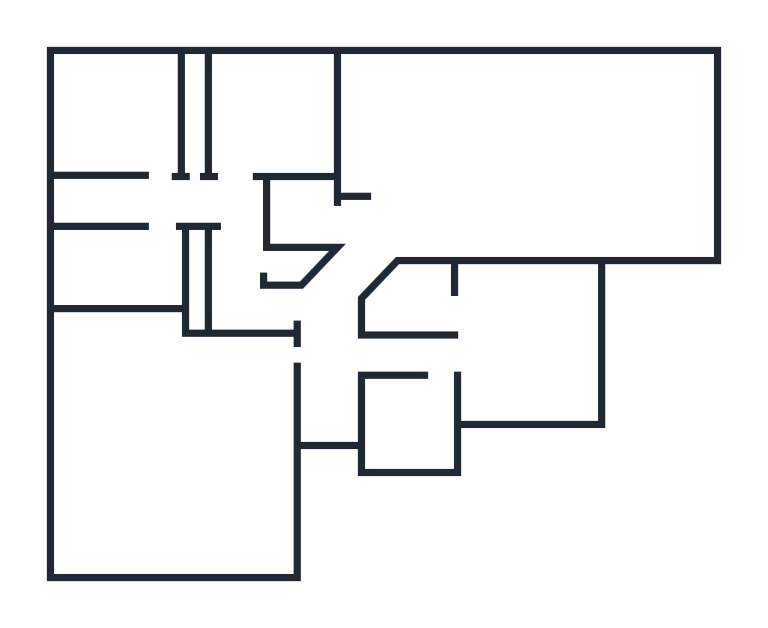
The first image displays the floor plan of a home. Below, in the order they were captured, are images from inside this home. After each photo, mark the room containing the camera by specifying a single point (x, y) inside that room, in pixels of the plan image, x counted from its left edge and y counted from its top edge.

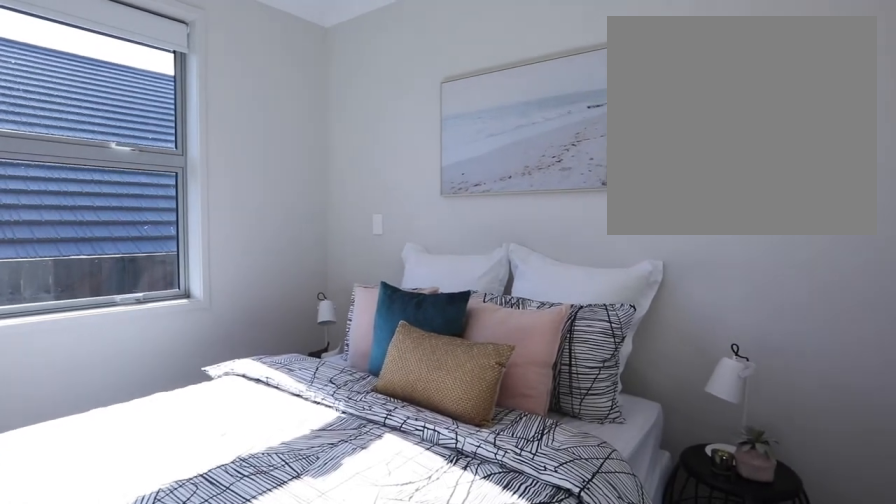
(274, 113)
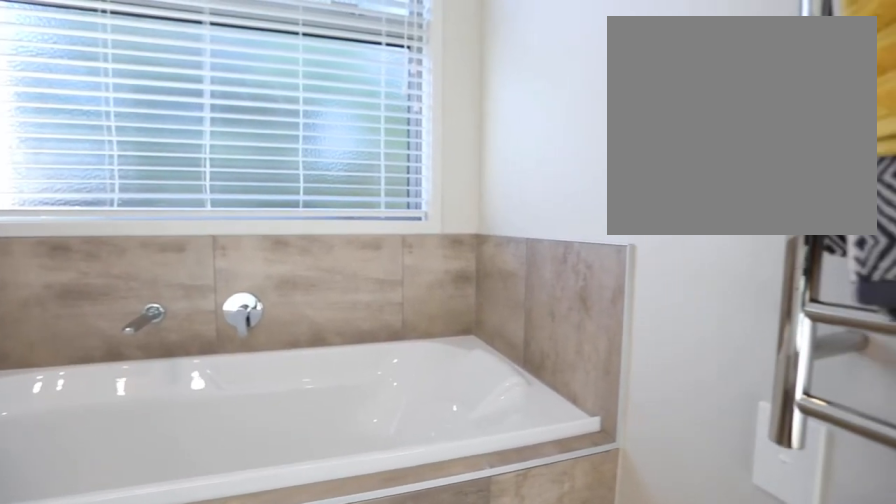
(117, 267)
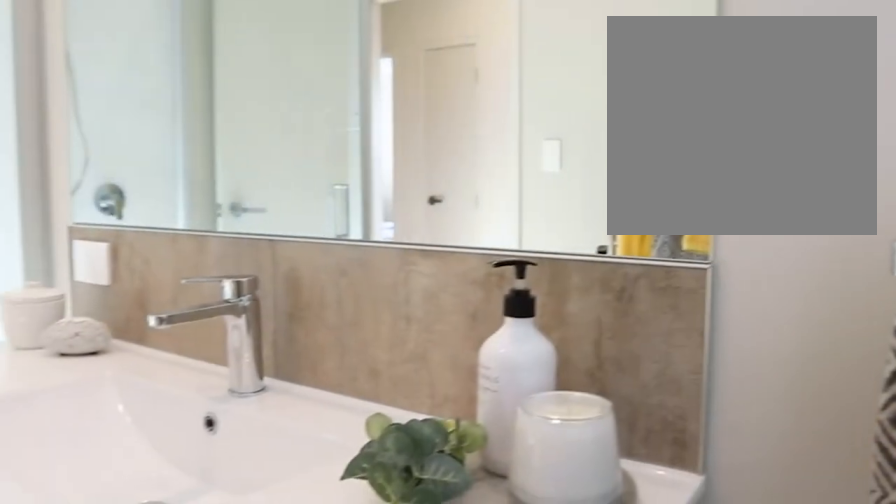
(117, 267)
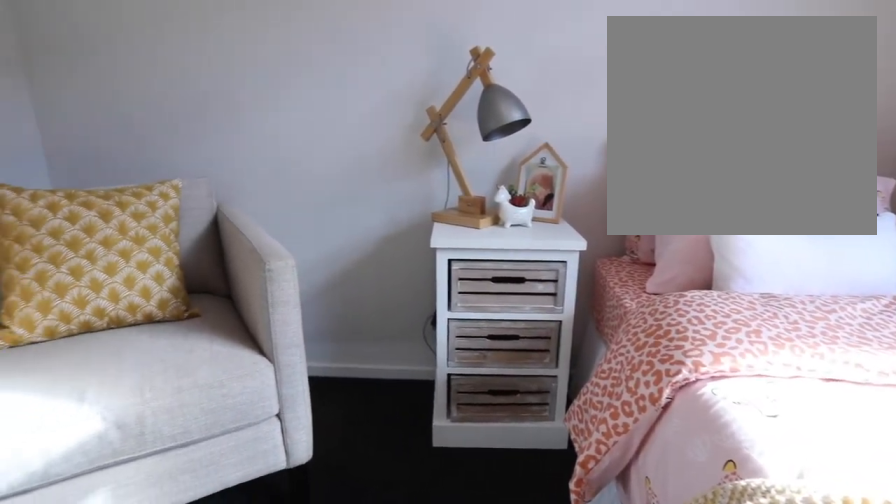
(117, 114)
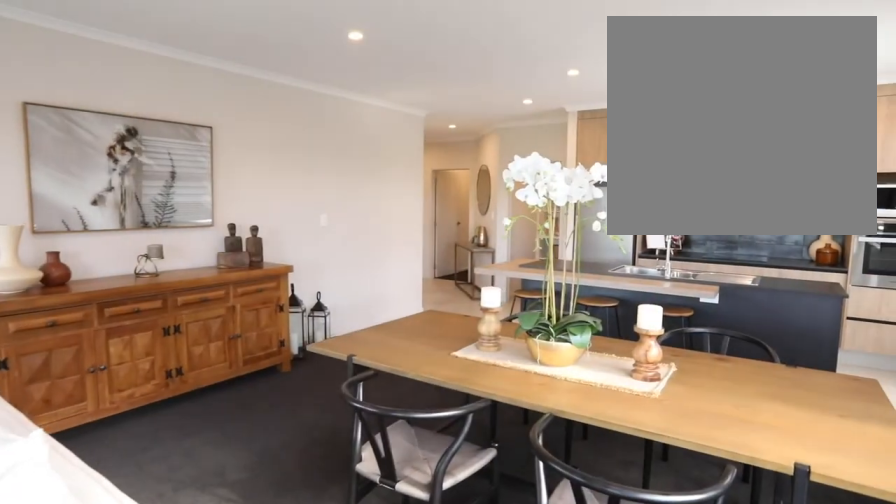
(543, 158)
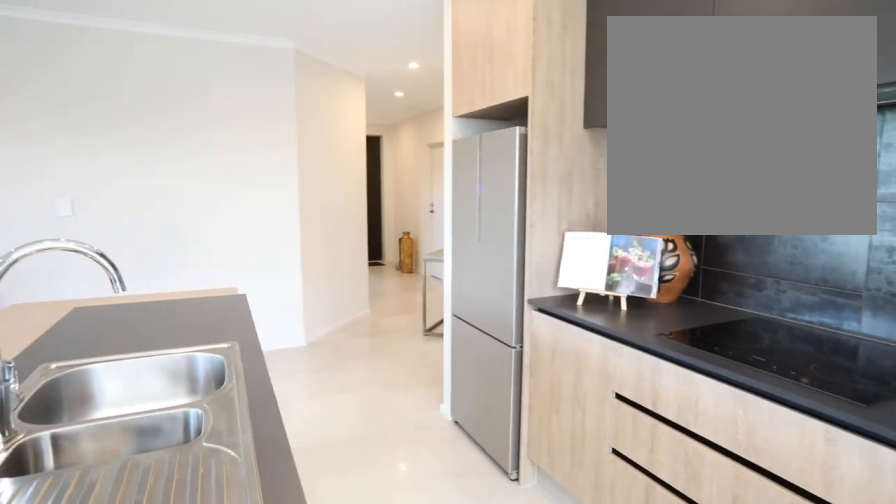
(543, 158)
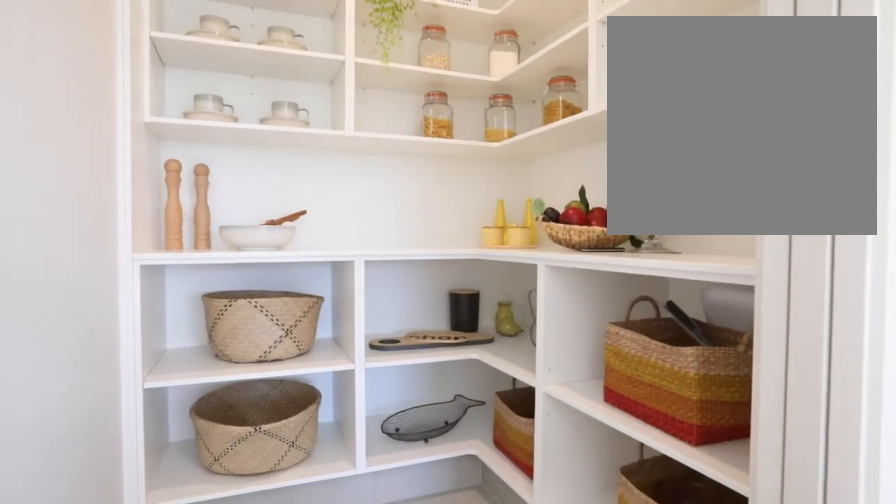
(299, 212)
